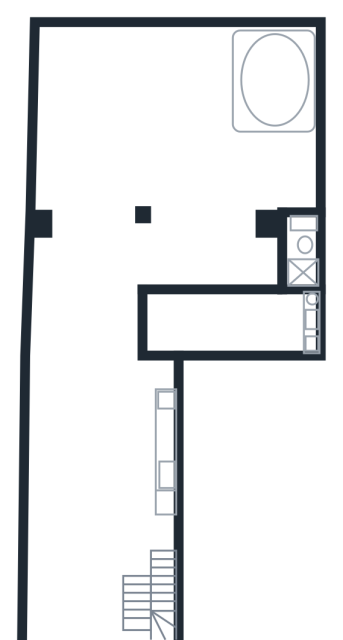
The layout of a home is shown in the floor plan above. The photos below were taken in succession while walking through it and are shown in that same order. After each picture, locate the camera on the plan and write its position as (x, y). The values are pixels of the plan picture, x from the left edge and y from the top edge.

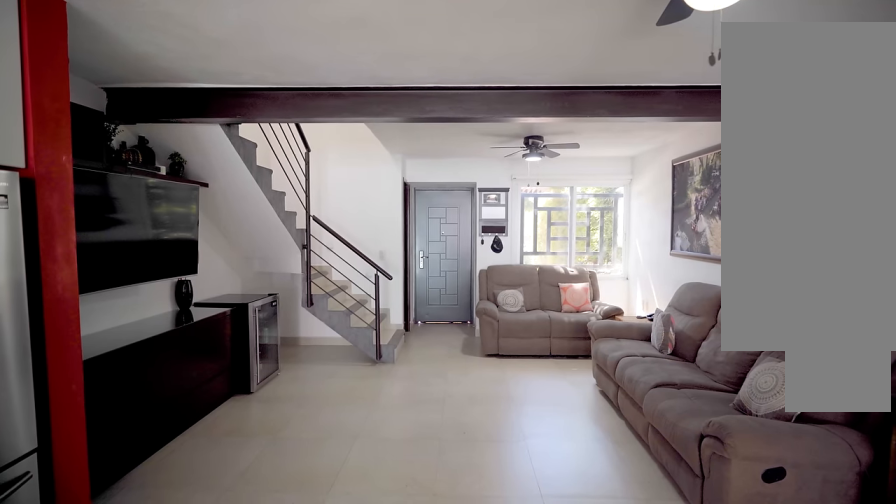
(121, 514)
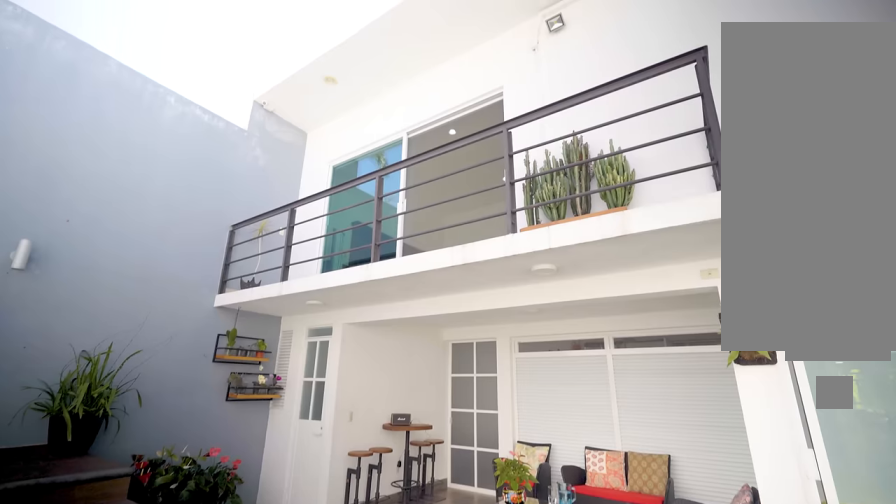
(175, 136)
